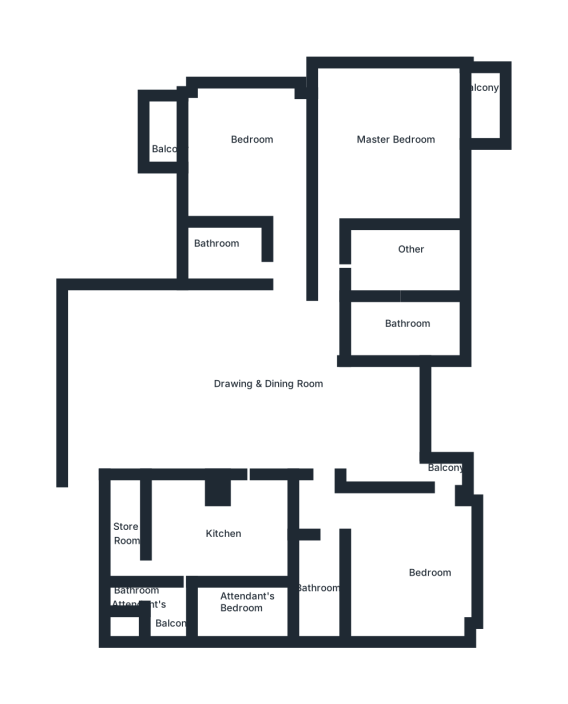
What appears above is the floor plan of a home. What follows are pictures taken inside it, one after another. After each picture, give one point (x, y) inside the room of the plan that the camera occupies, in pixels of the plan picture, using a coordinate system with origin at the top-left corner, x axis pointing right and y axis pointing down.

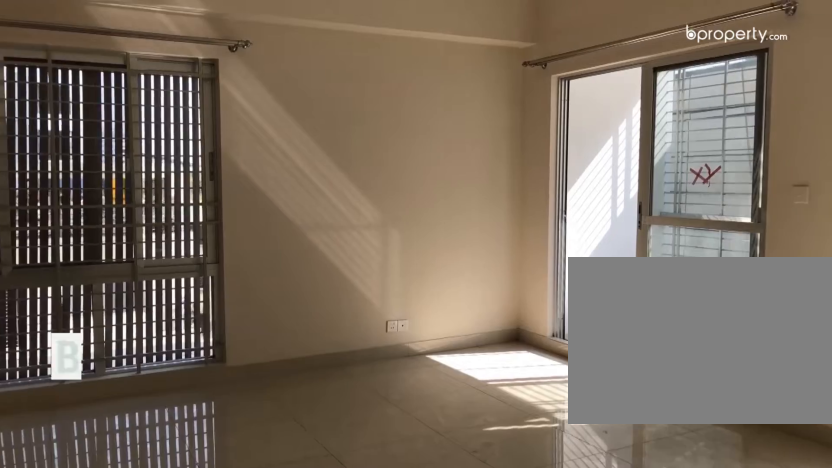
(387, 145)
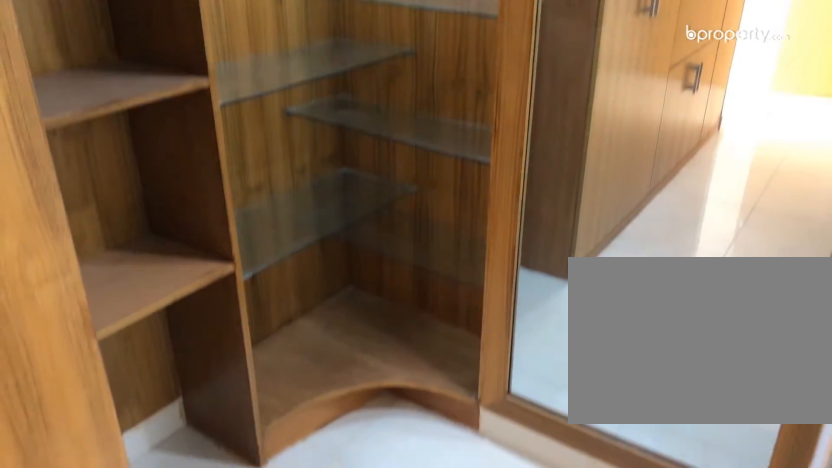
(402, 270)
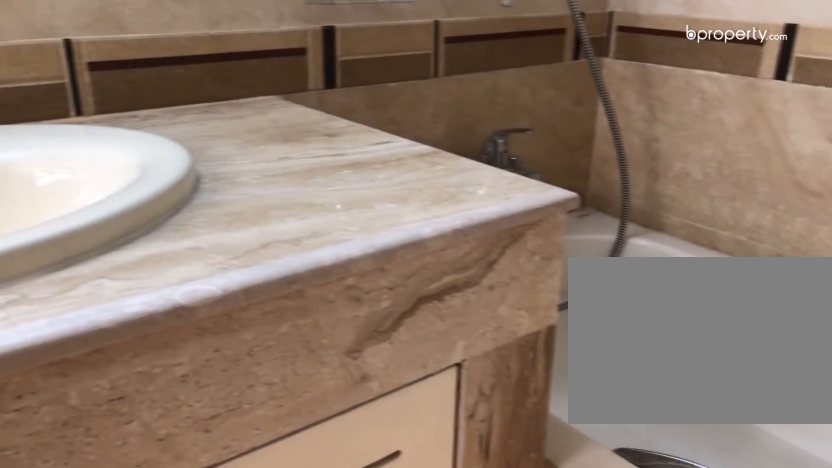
(401, 328)
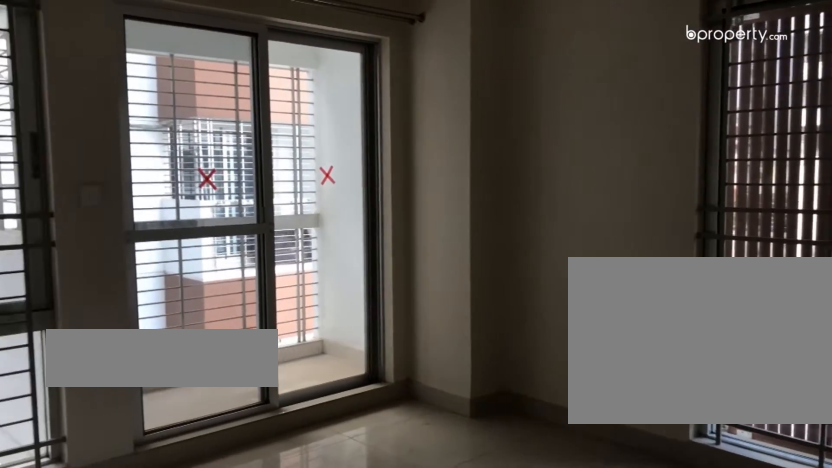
(245, 157)
